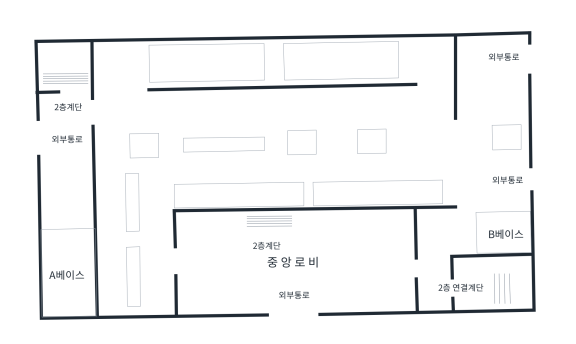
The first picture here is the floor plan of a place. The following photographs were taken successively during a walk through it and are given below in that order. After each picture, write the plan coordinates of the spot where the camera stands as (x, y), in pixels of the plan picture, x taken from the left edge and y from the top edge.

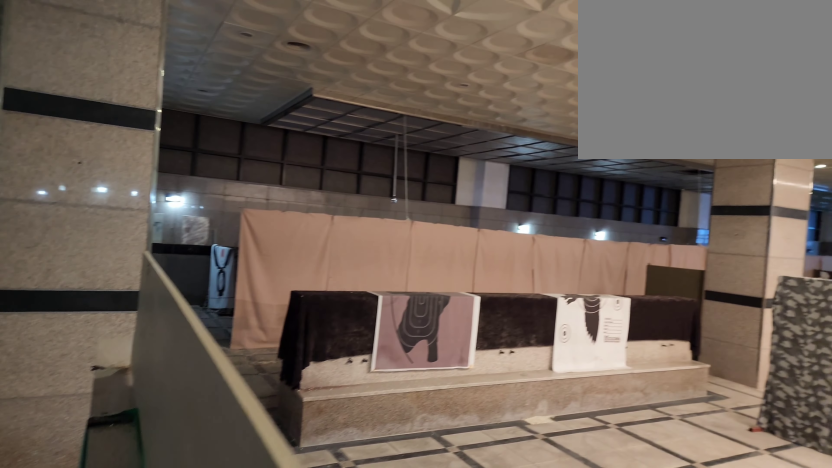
(109, 179)
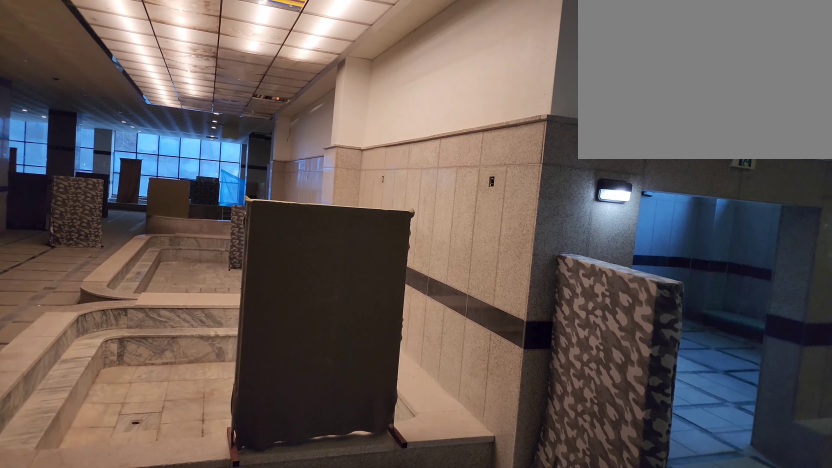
(106, 168)
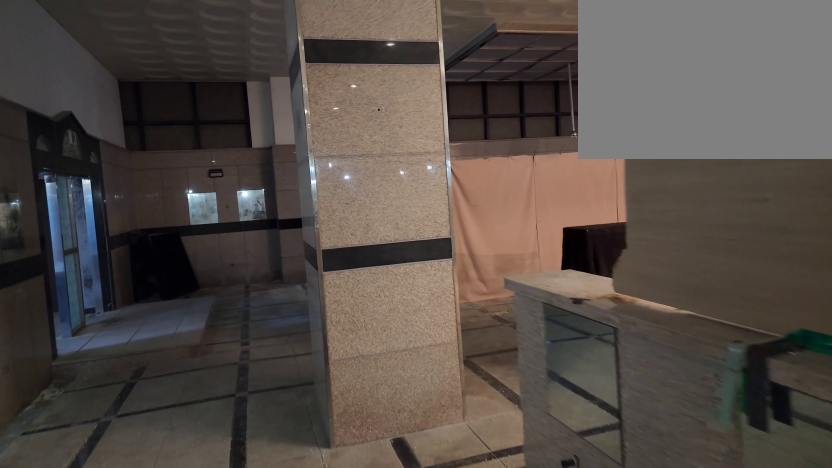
(109, 140)
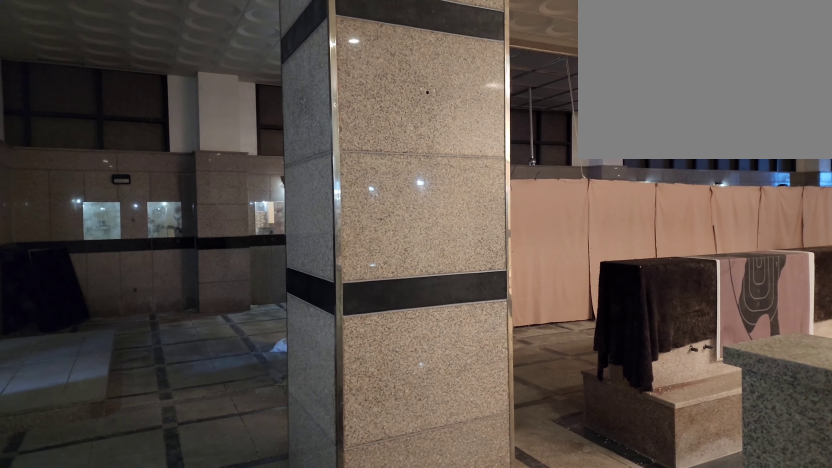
(110, 140)
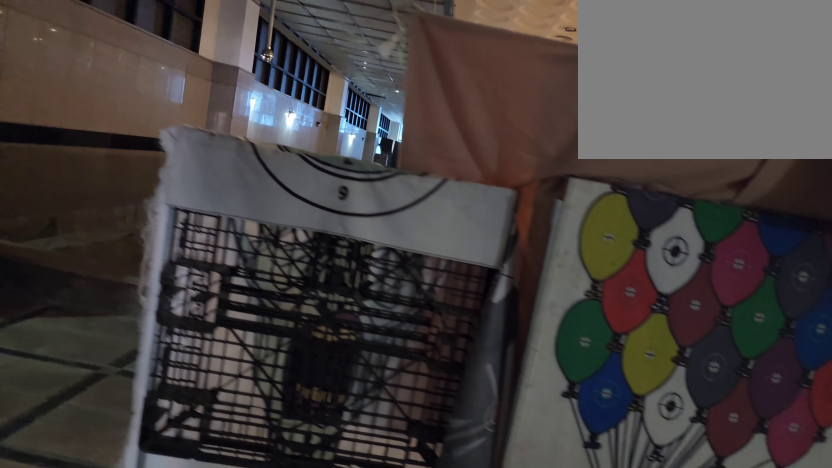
(98, 127)
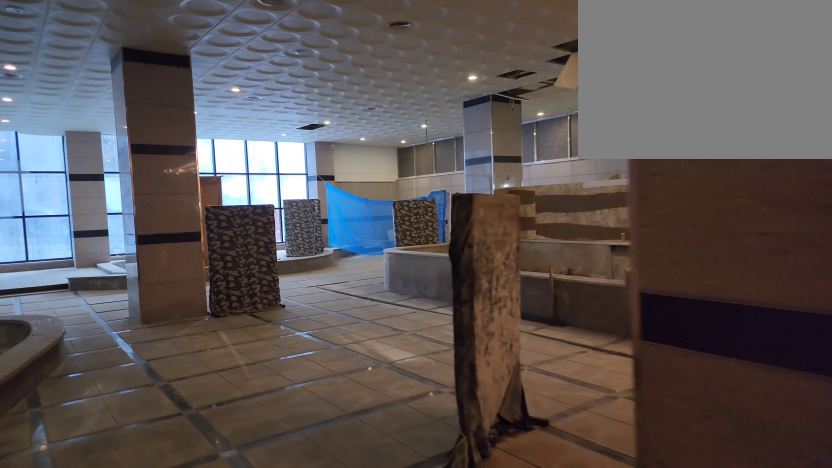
(180, 128)
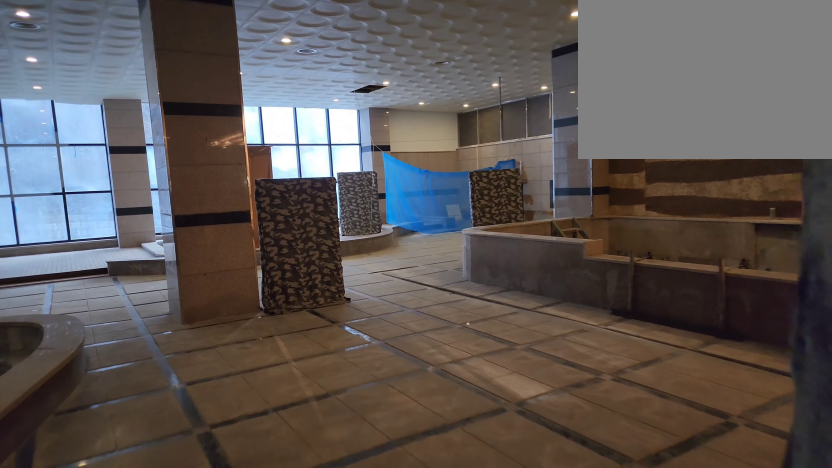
(174, 128)
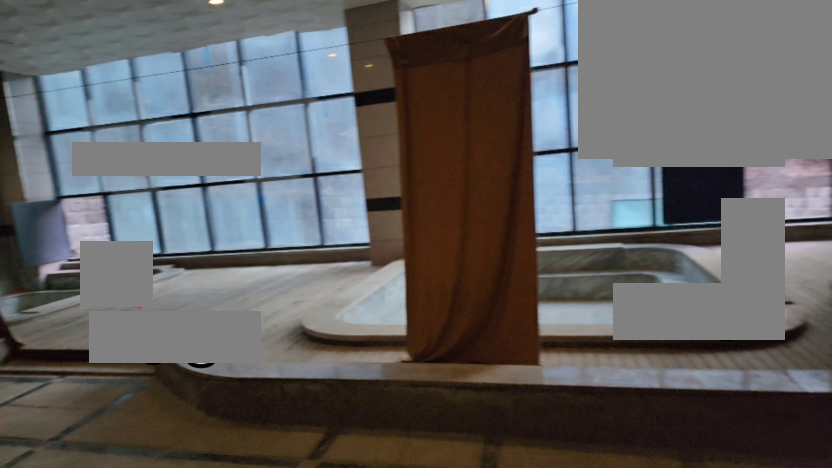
(405, 130)
